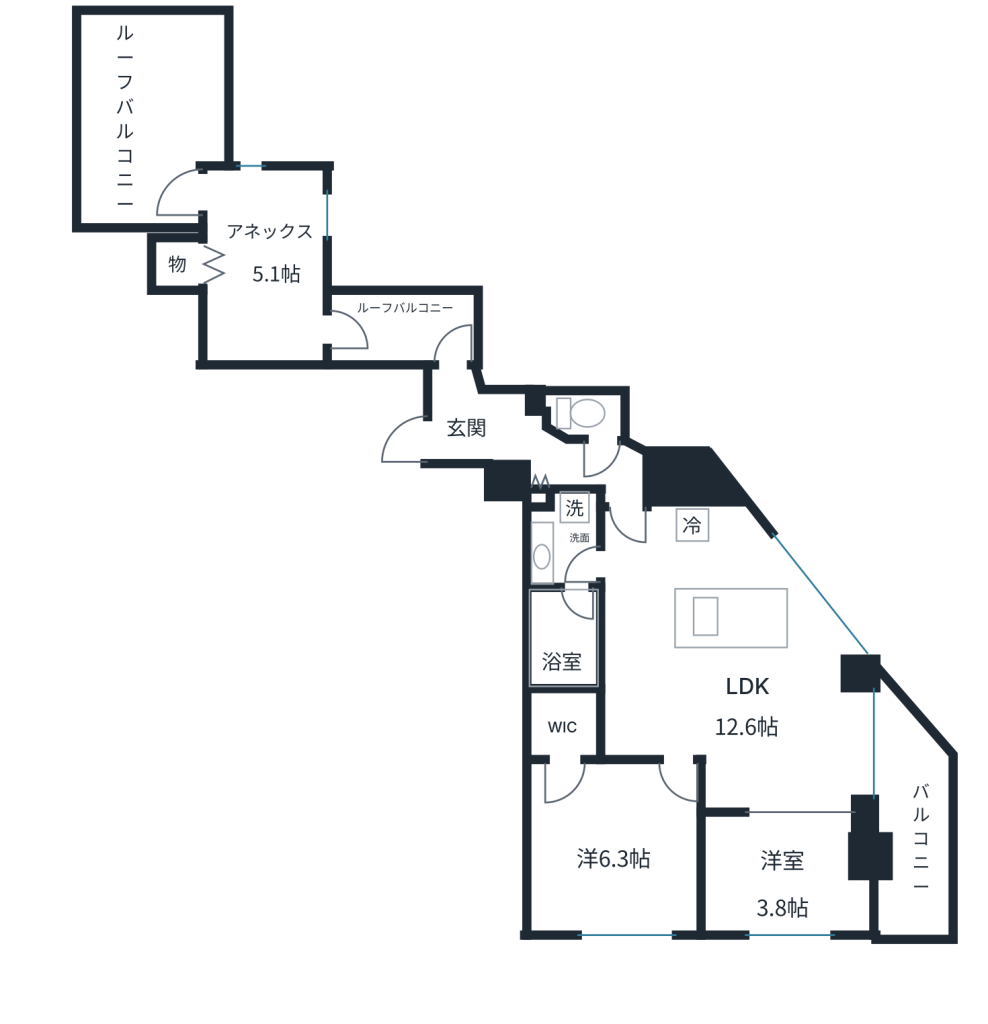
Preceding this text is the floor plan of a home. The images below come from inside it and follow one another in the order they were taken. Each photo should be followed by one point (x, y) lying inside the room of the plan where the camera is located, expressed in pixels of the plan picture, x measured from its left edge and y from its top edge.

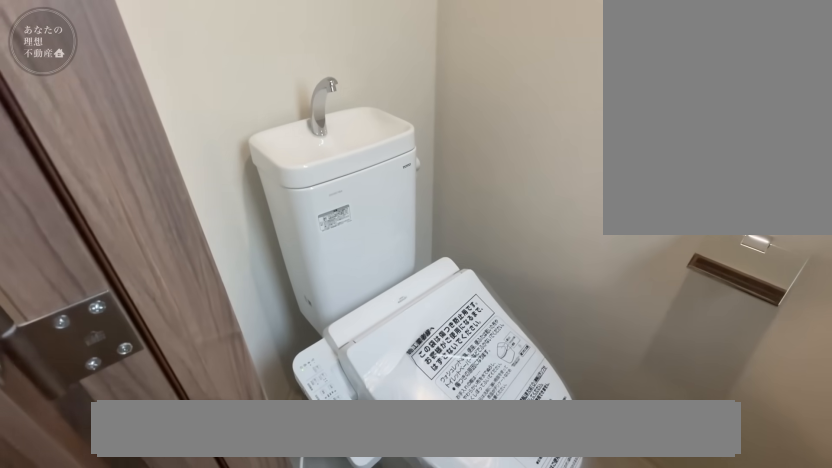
(534, 458)
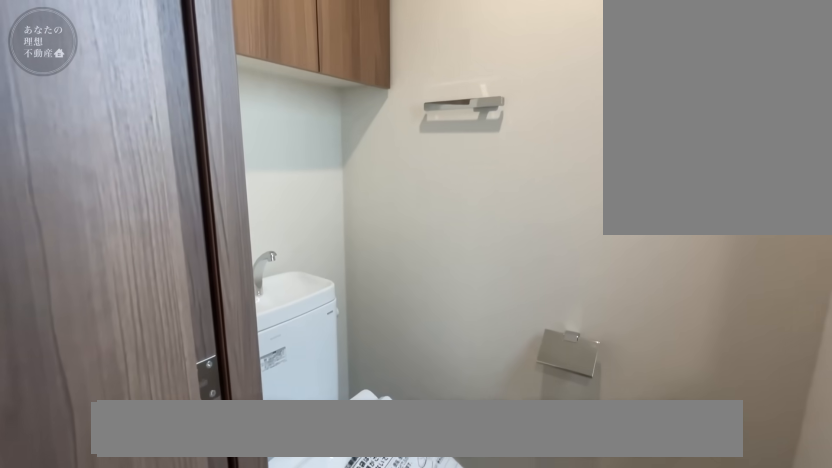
(534, 458)
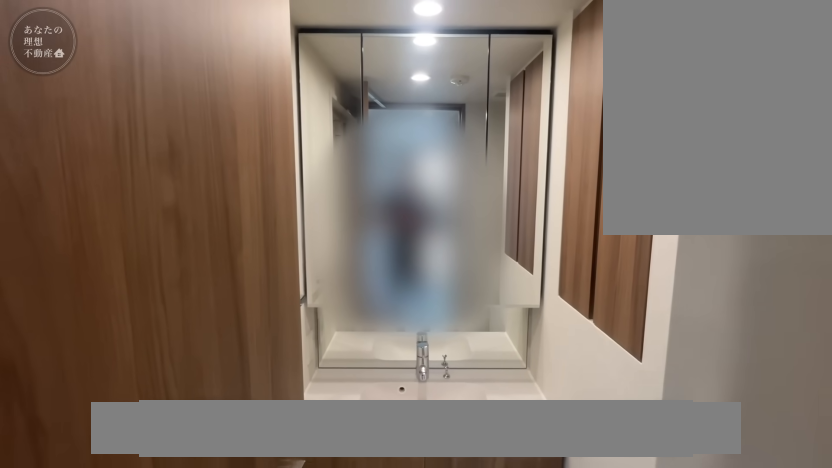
(572, 546)
